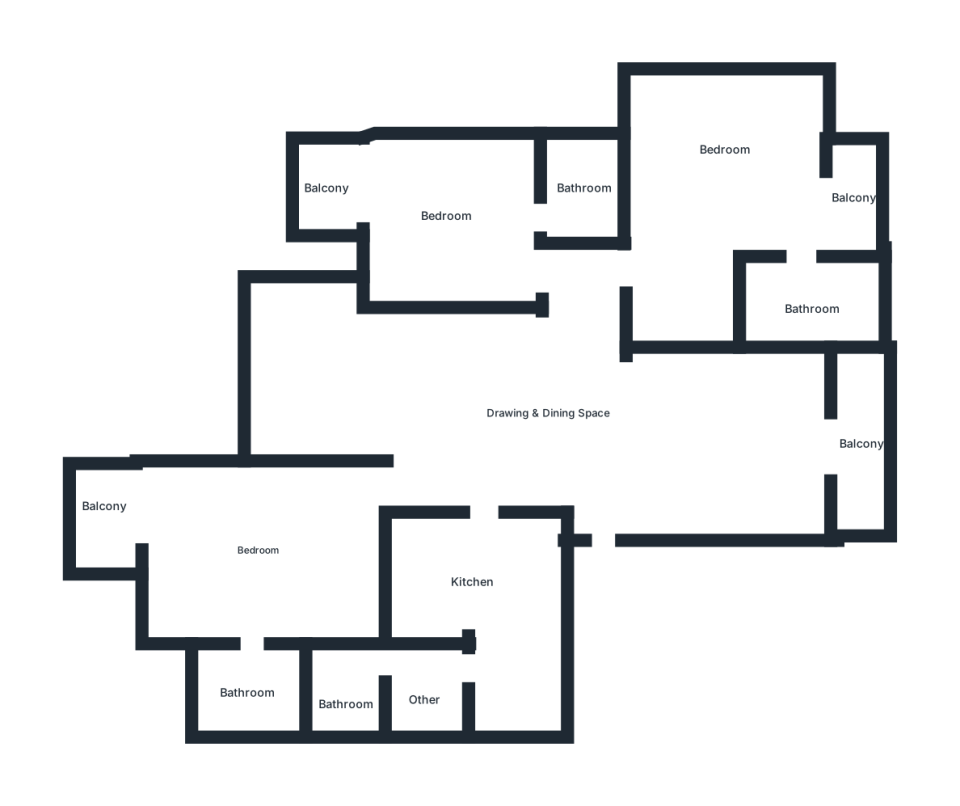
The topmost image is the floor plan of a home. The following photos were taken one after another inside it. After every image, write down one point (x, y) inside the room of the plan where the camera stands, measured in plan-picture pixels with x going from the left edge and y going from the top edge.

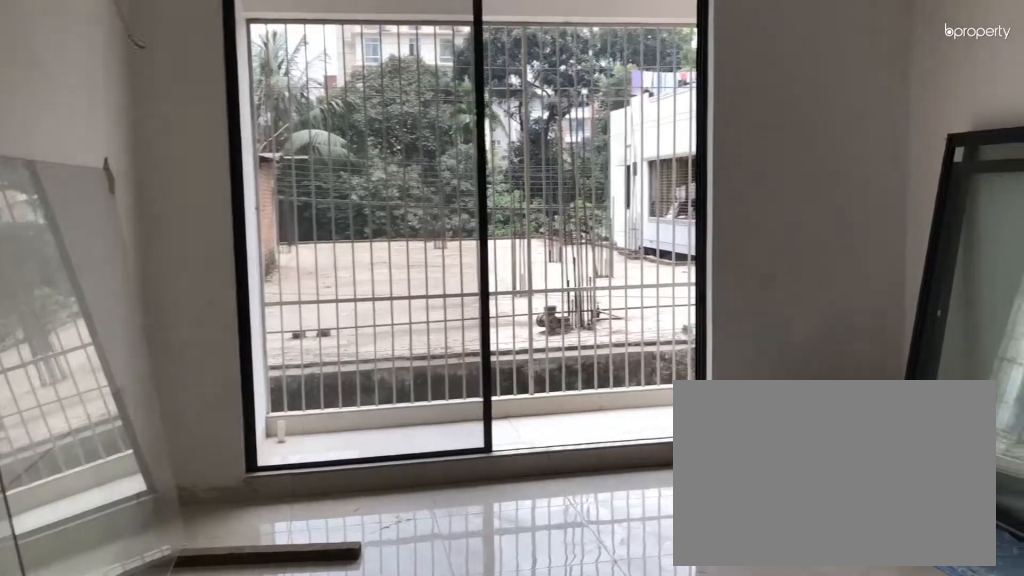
(718, 427)
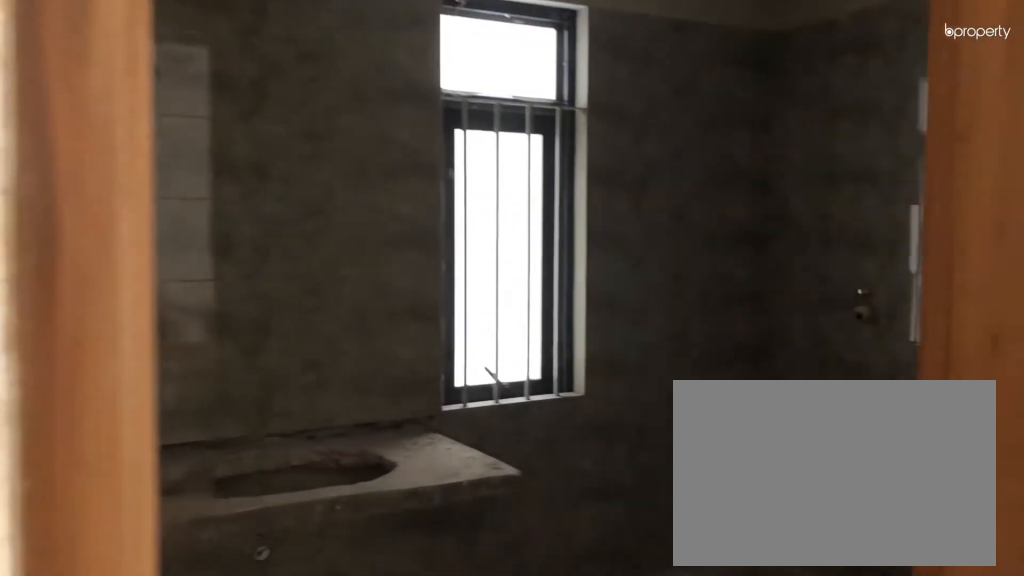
(250, 632)
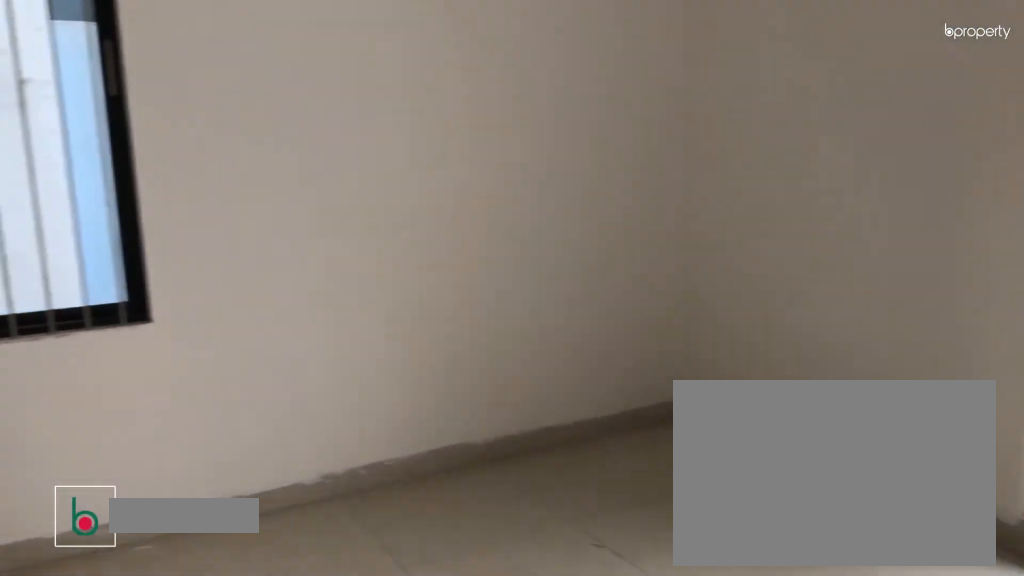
(731, 195)
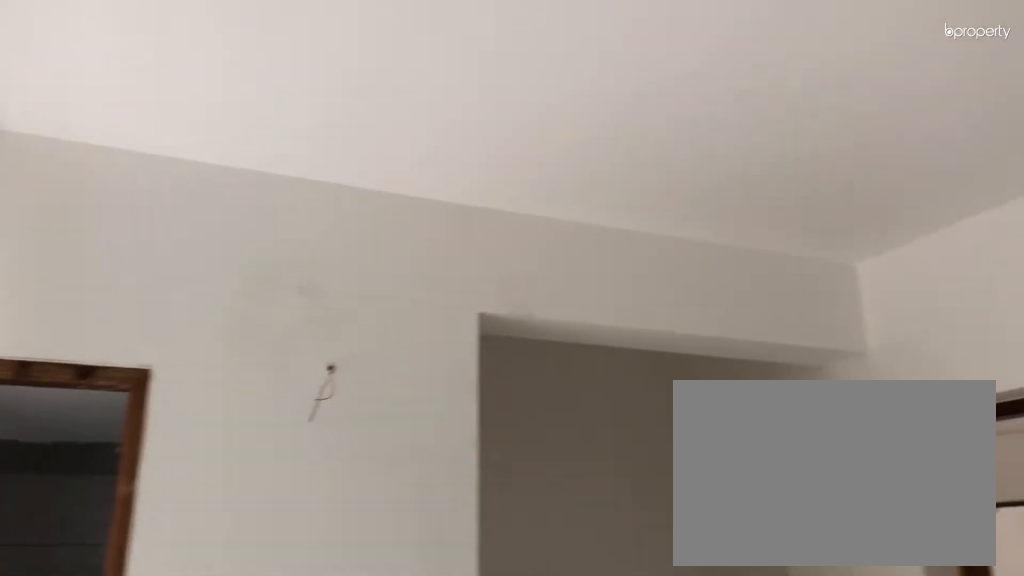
(732, 194)
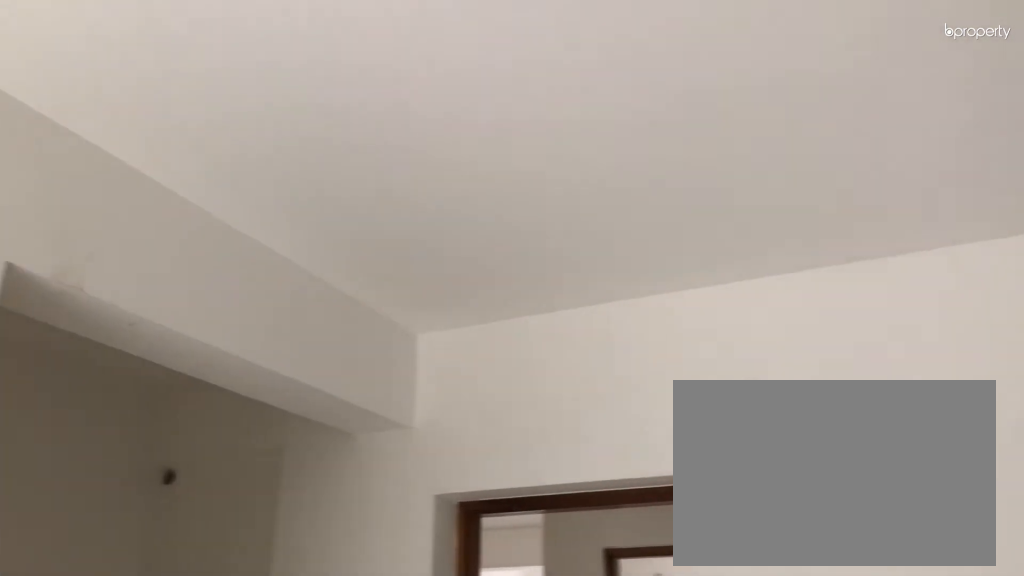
(732, 194)
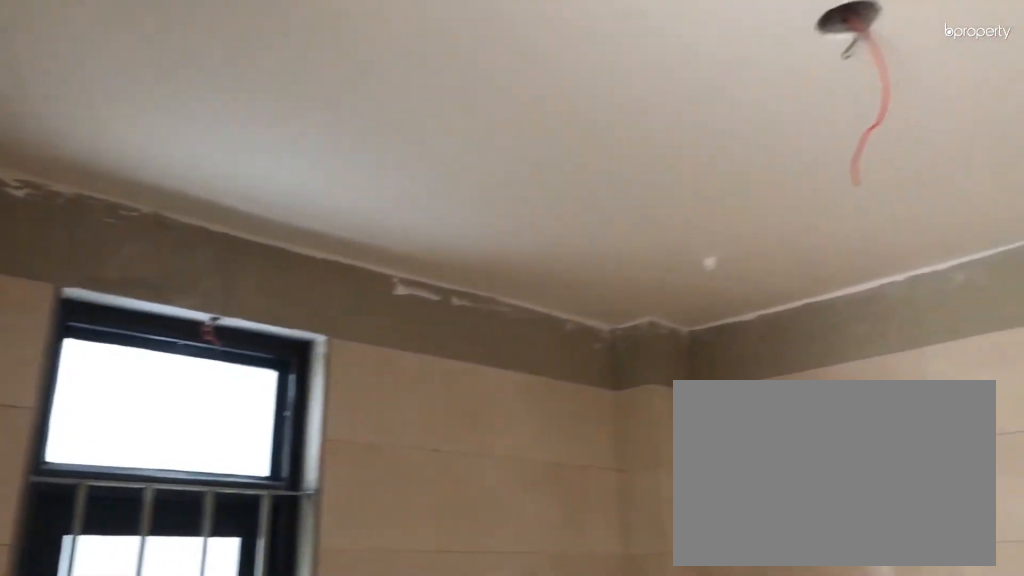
(594, 193)
